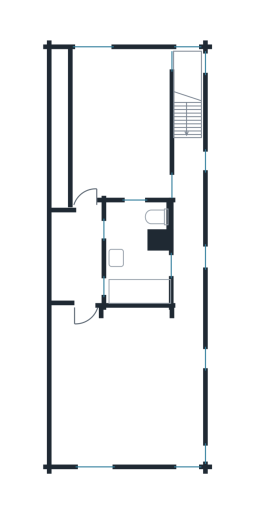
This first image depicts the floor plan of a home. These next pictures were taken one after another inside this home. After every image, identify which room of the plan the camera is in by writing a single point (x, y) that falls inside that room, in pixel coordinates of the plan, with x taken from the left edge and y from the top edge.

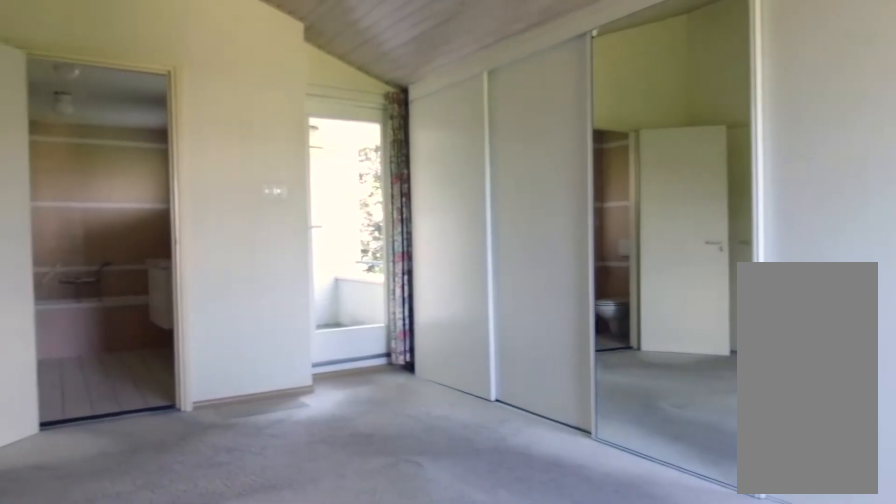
(111, 127)
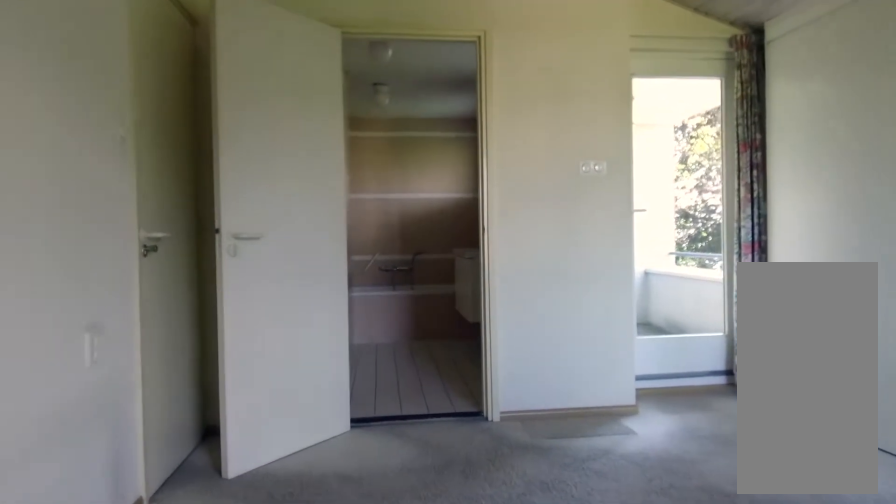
(111, 127)
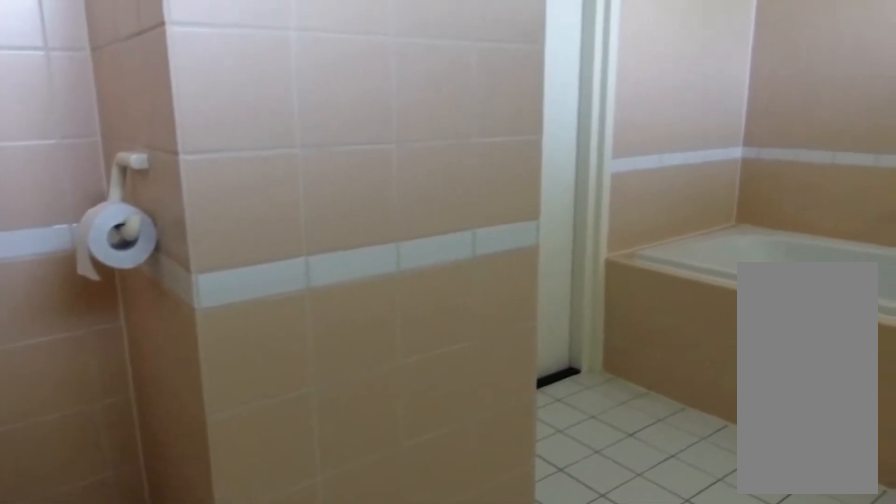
(137, 242)
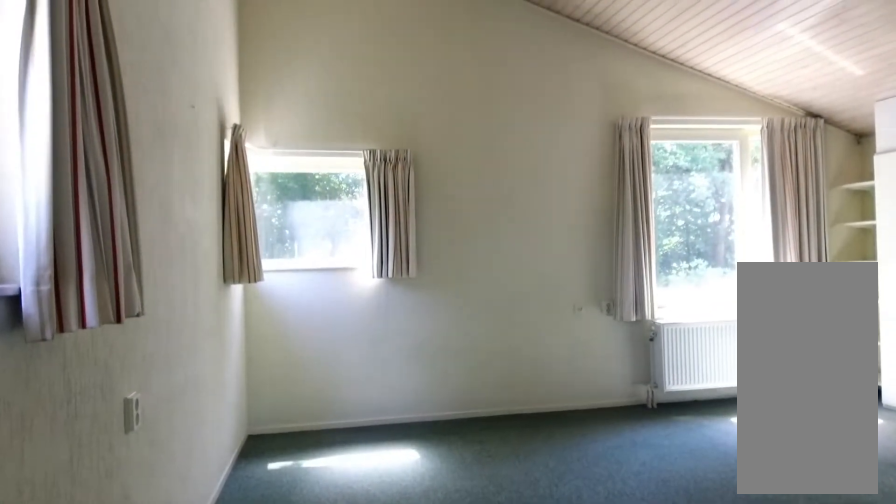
(128, 385)
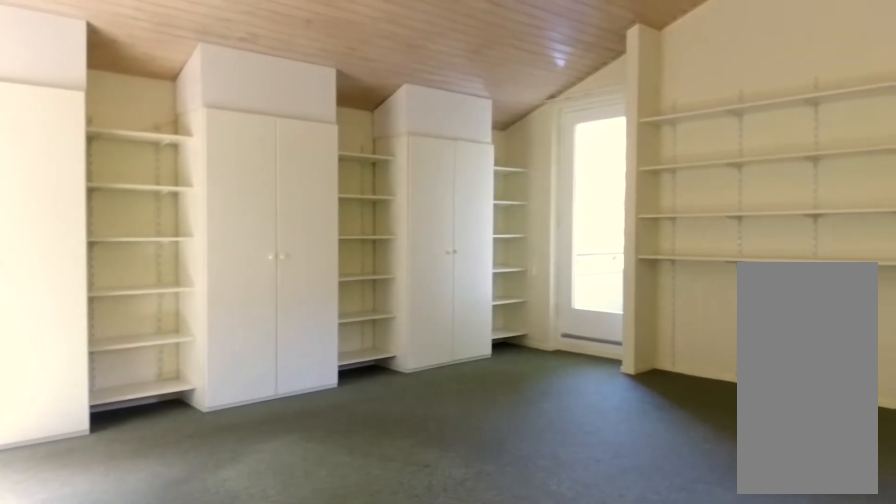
(128, 385)
